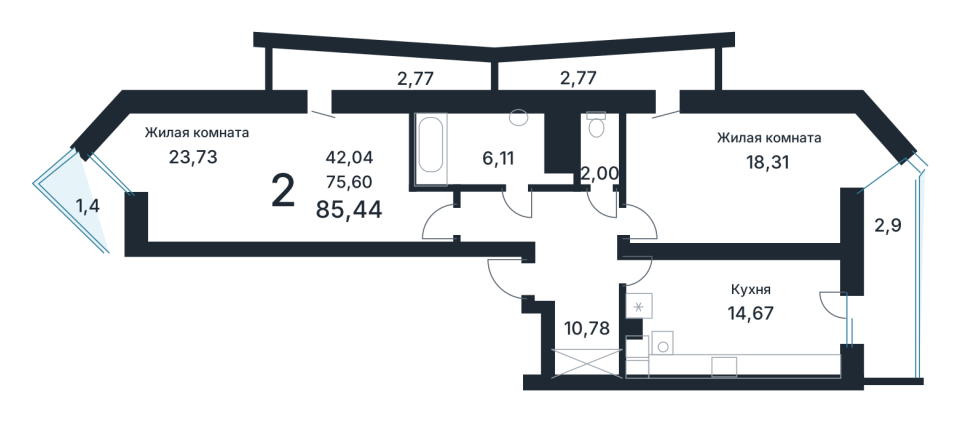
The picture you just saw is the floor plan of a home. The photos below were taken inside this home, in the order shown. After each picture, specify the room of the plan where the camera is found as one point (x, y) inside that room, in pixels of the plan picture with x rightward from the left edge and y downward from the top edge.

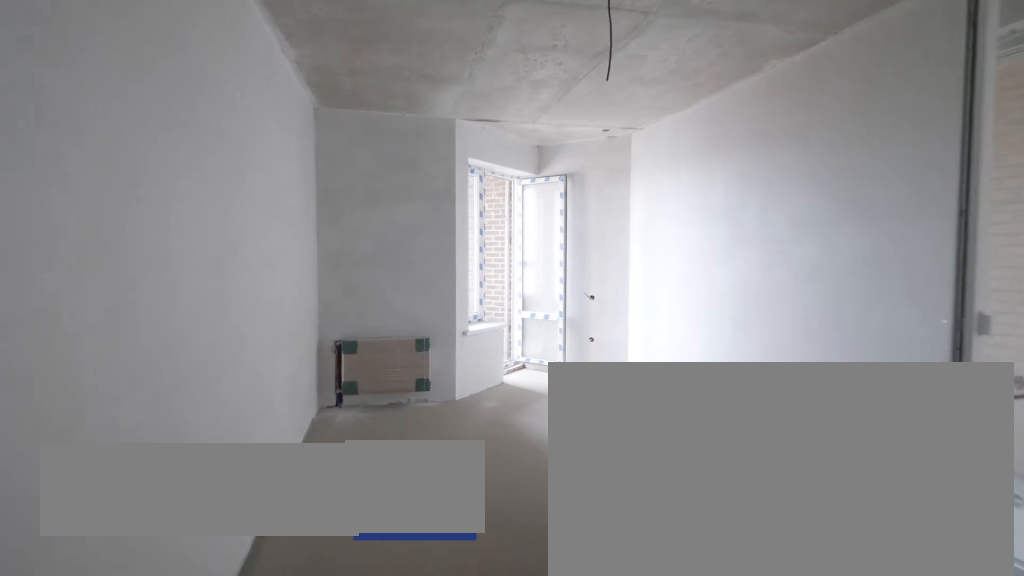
(332, 184)
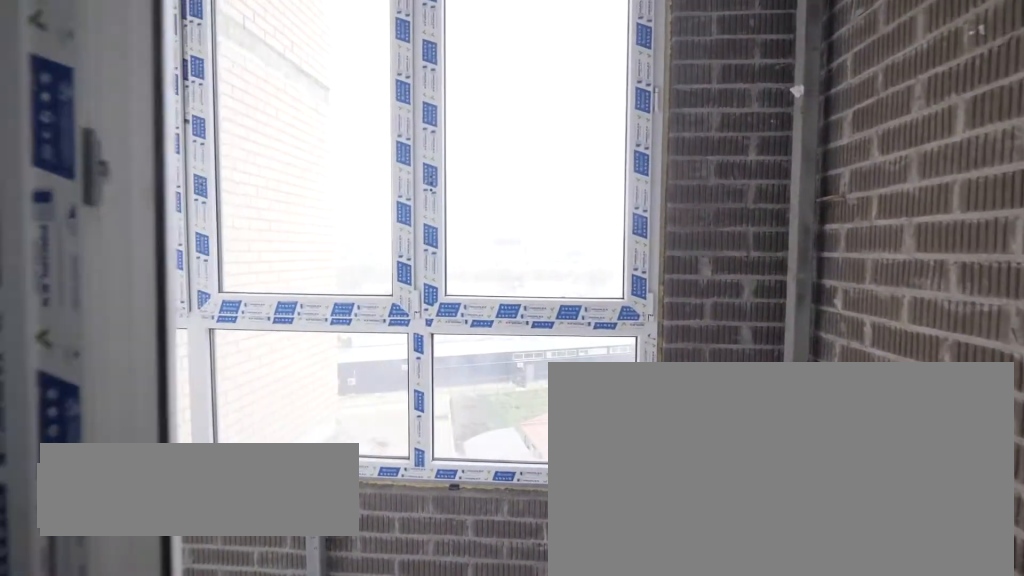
(88, 203)
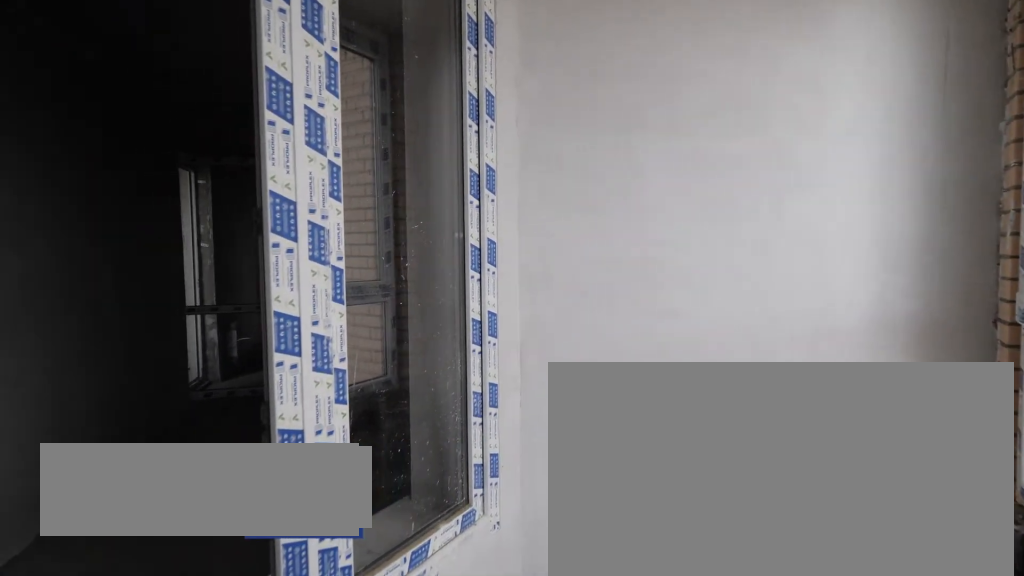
(88, 203)
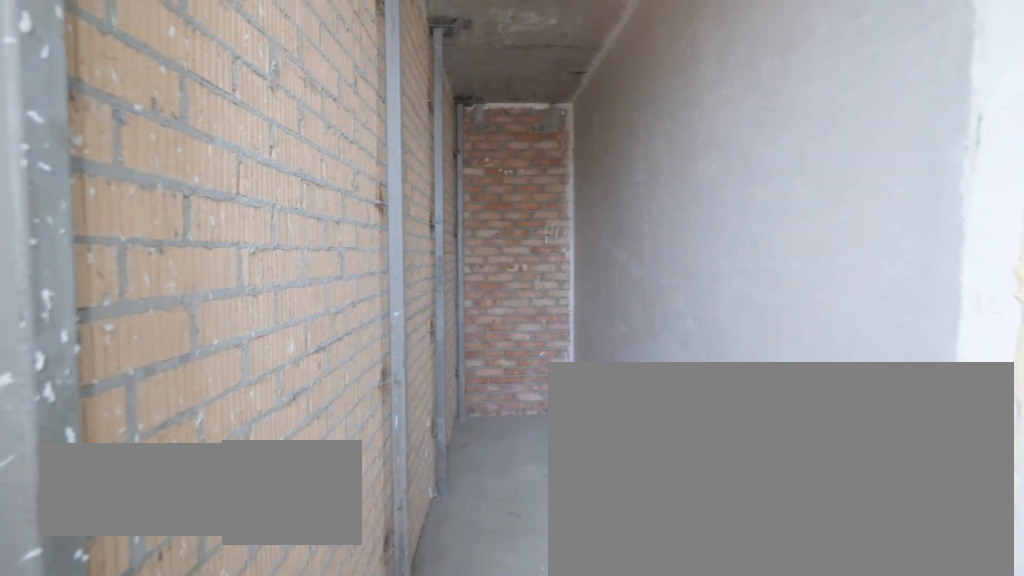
(376, 70)
